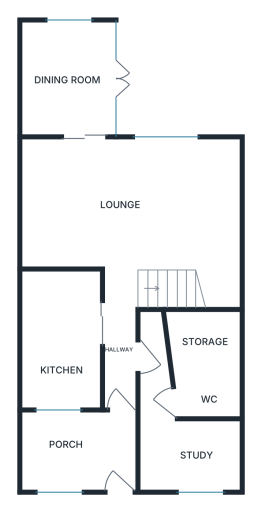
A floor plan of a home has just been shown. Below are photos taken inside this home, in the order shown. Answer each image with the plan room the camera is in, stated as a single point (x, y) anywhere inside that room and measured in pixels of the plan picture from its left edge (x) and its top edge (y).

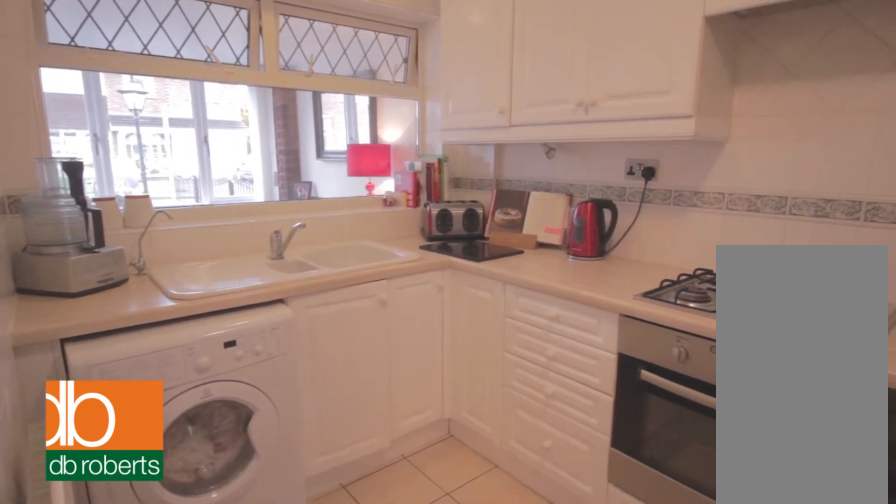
(62, 339)
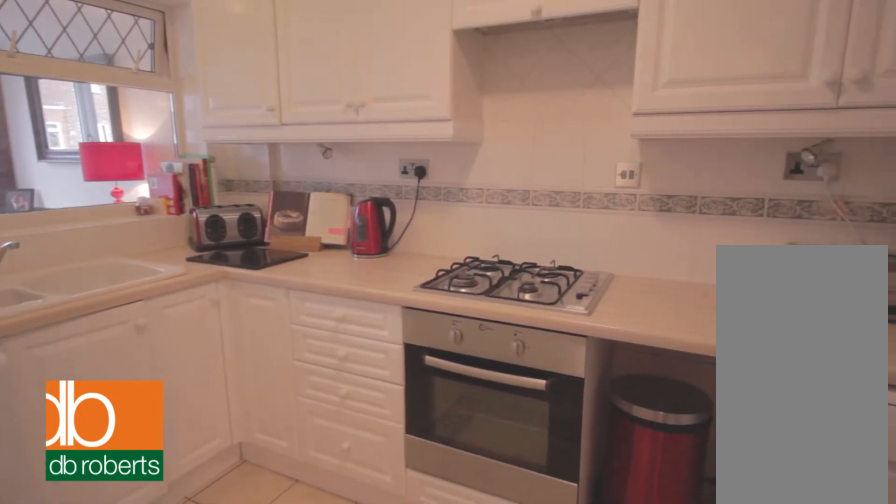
(62, 339)
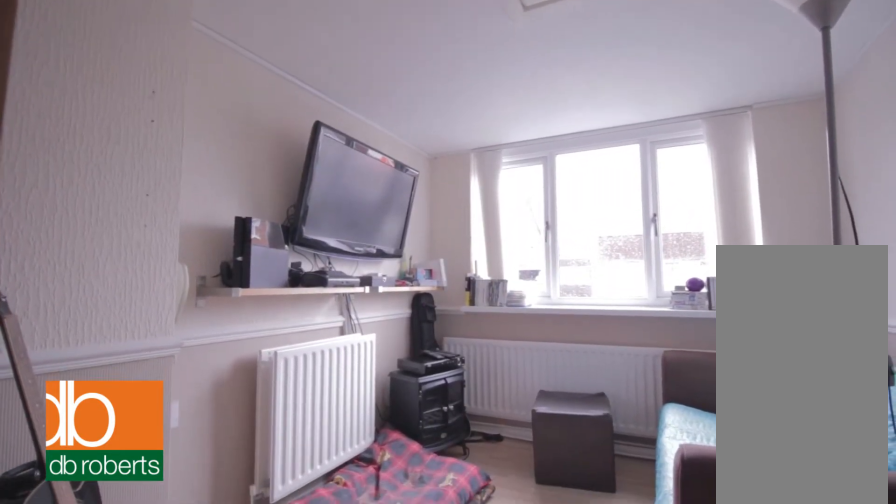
(178, 428)
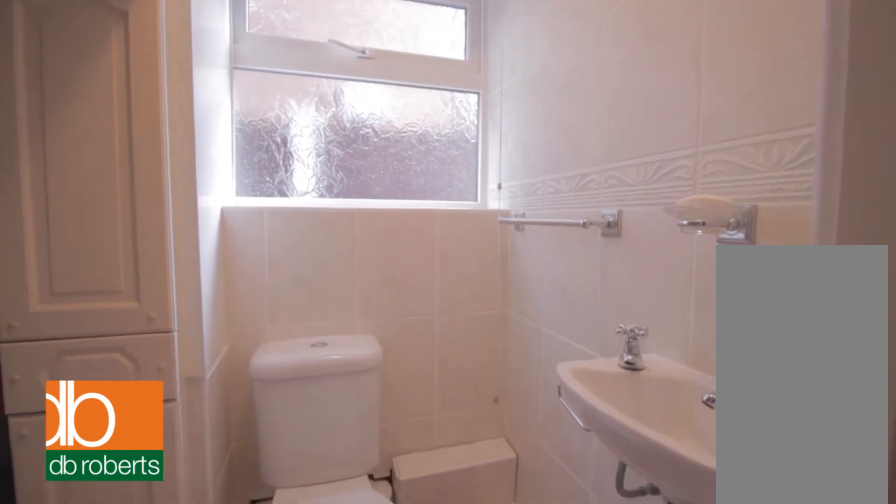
(205, 362)
